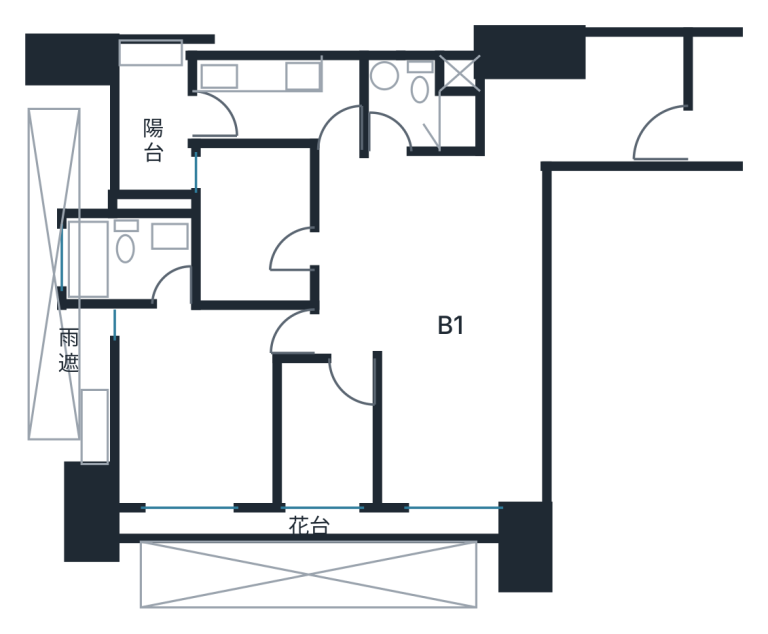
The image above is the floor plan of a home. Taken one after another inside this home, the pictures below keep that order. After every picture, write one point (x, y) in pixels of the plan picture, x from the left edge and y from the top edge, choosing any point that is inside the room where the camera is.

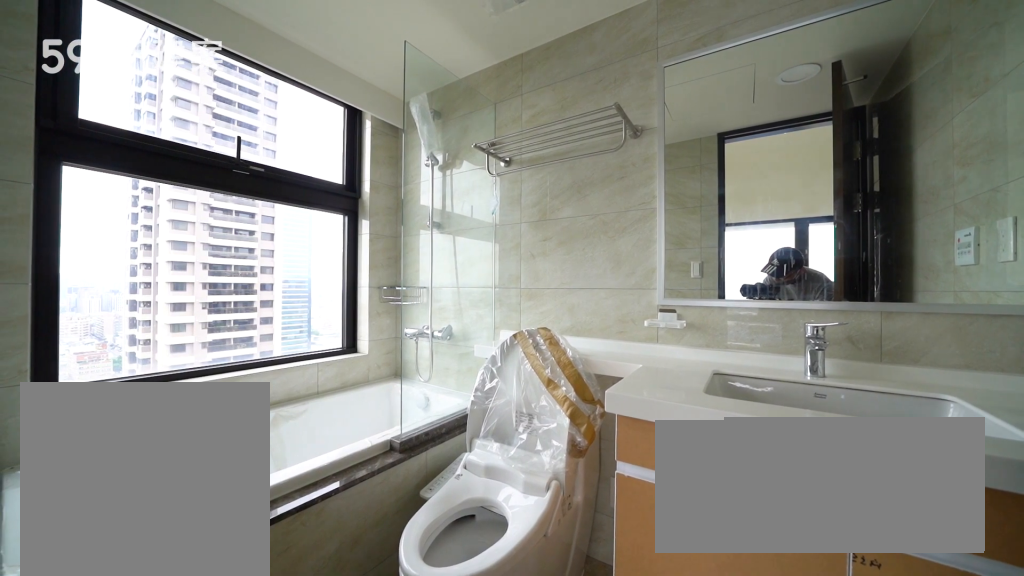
(128, 259)
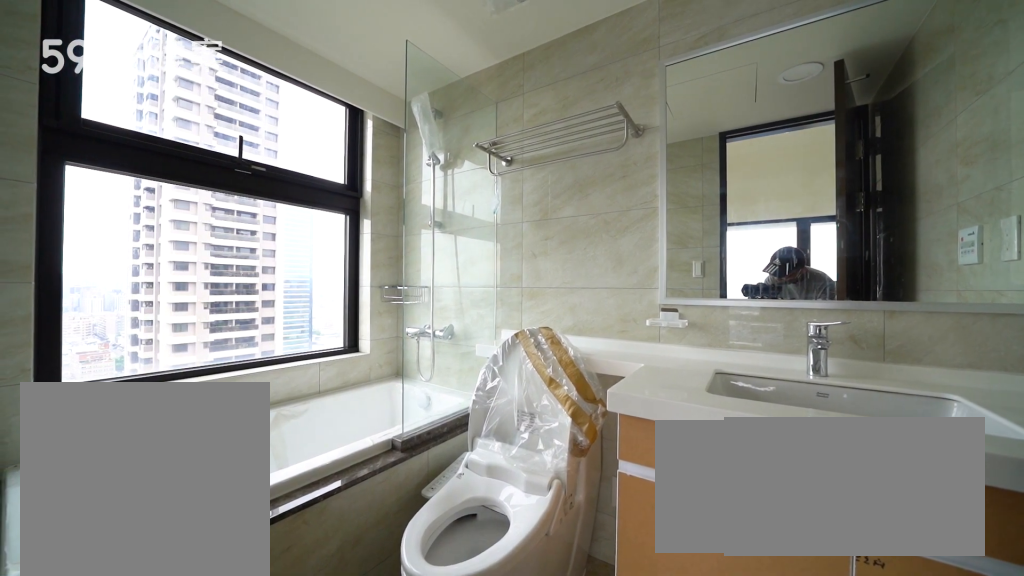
(128, 259)
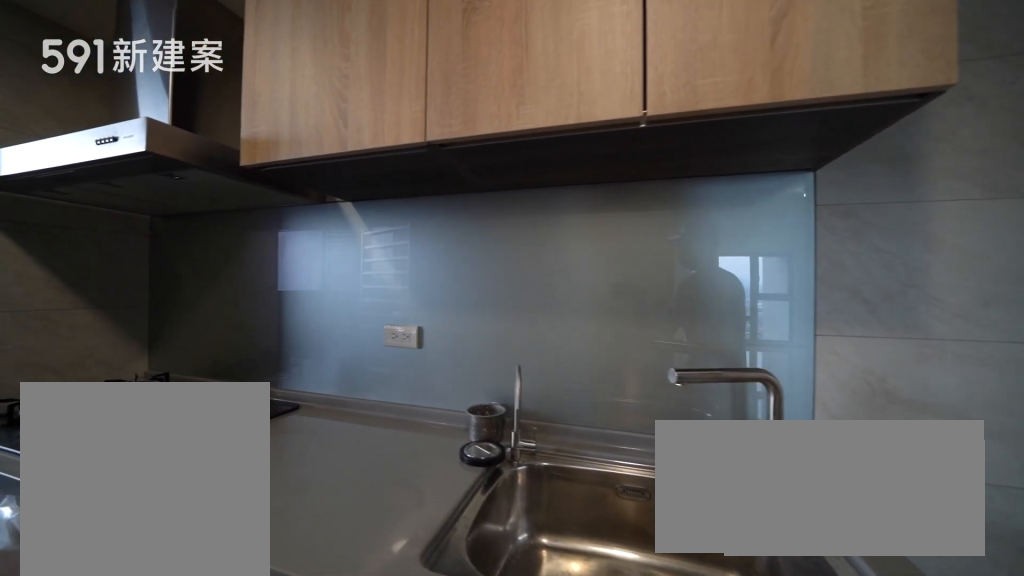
(279, 99)
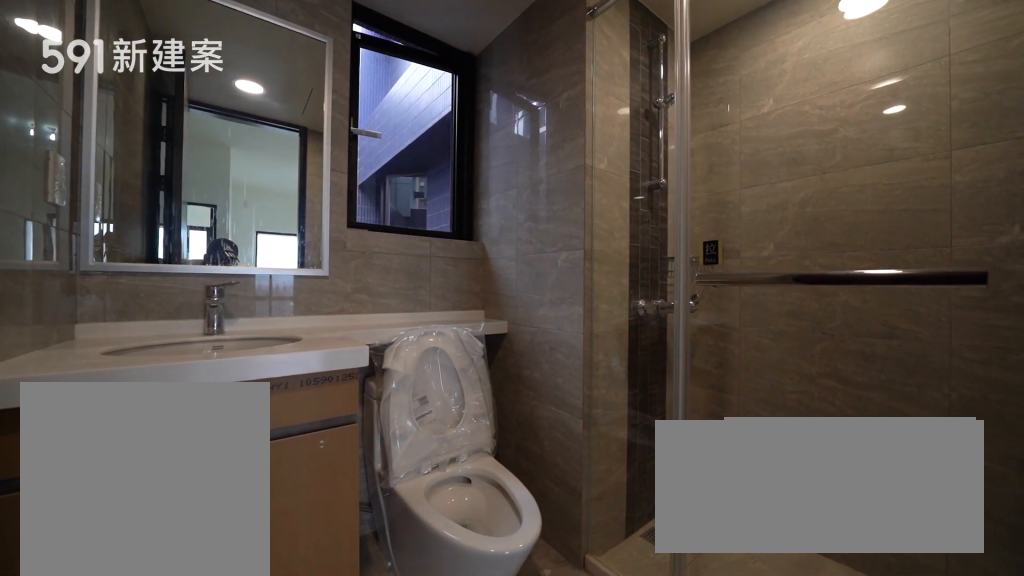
(418, 110)
